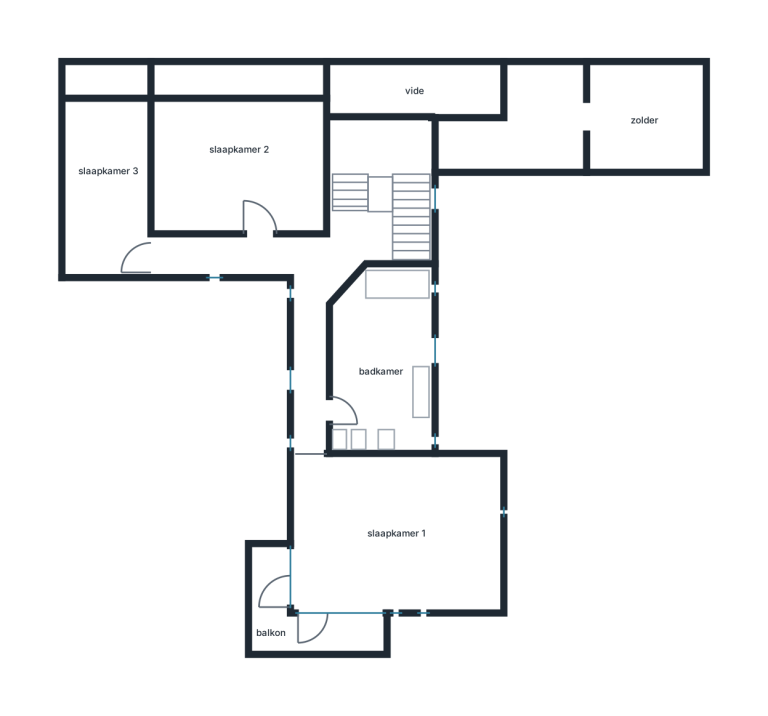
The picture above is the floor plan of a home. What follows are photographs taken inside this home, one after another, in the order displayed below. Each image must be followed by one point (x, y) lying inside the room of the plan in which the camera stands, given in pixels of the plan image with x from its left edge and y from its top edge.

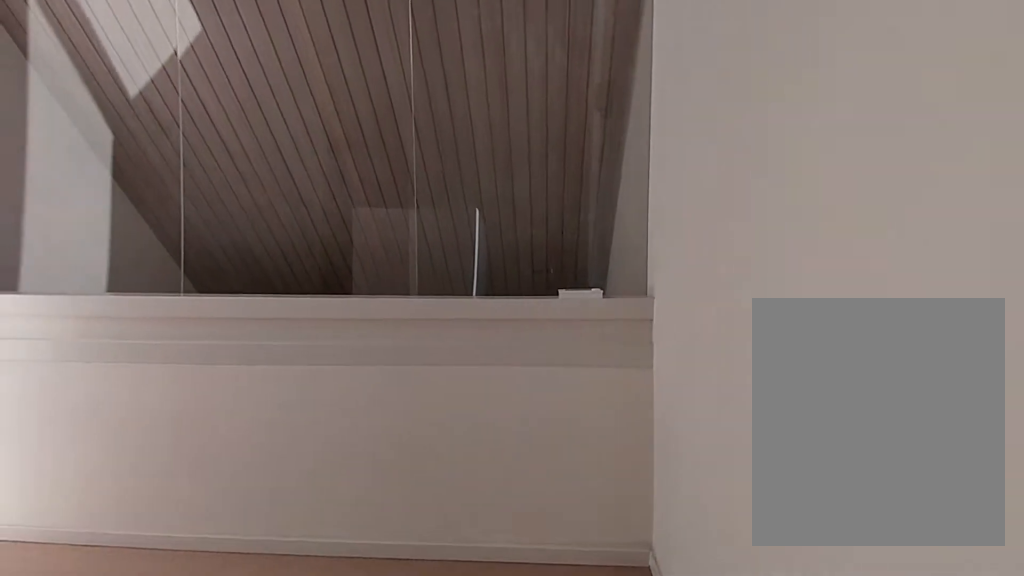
(320, 248)
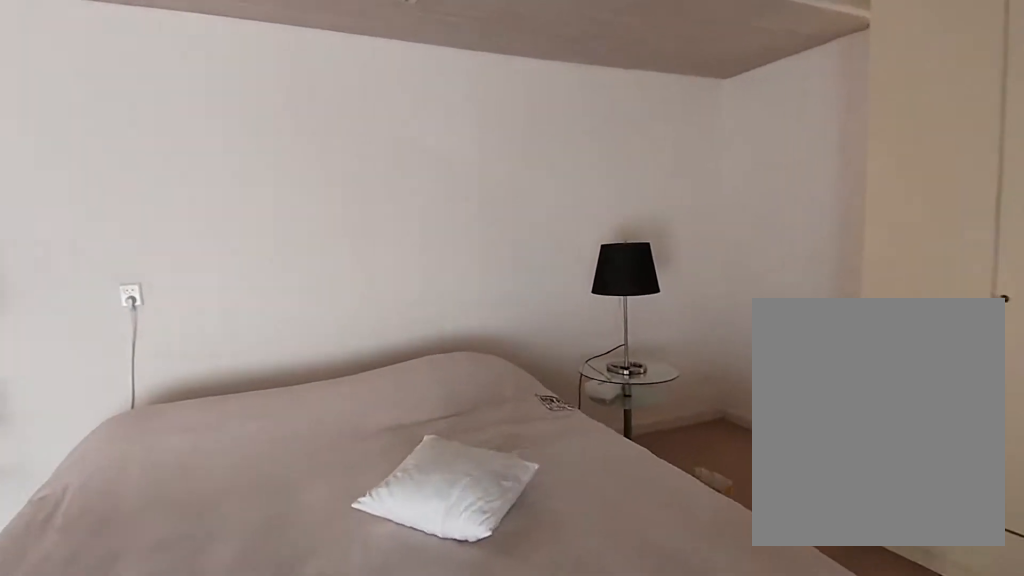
(396, 533)
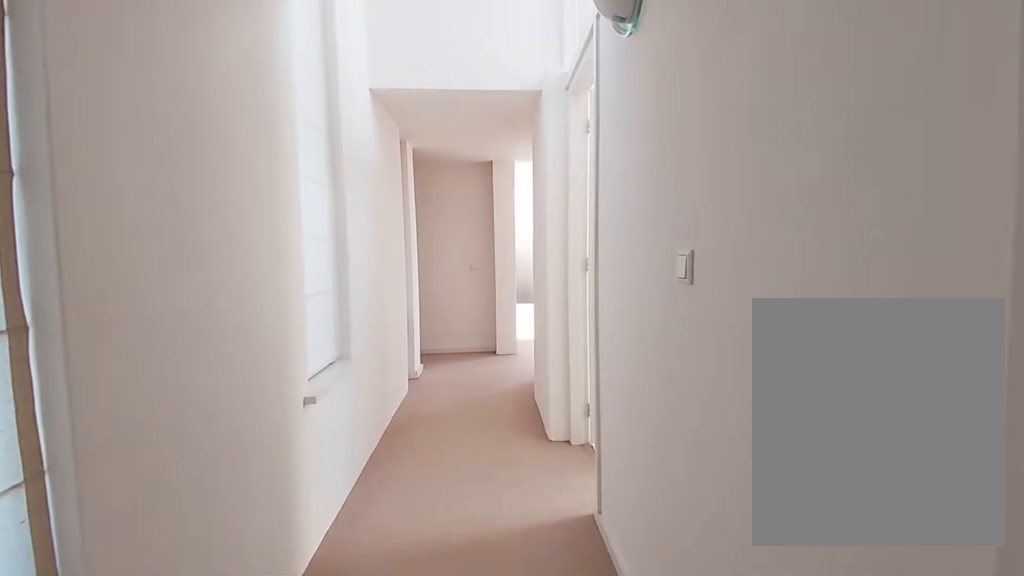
(320, 248)
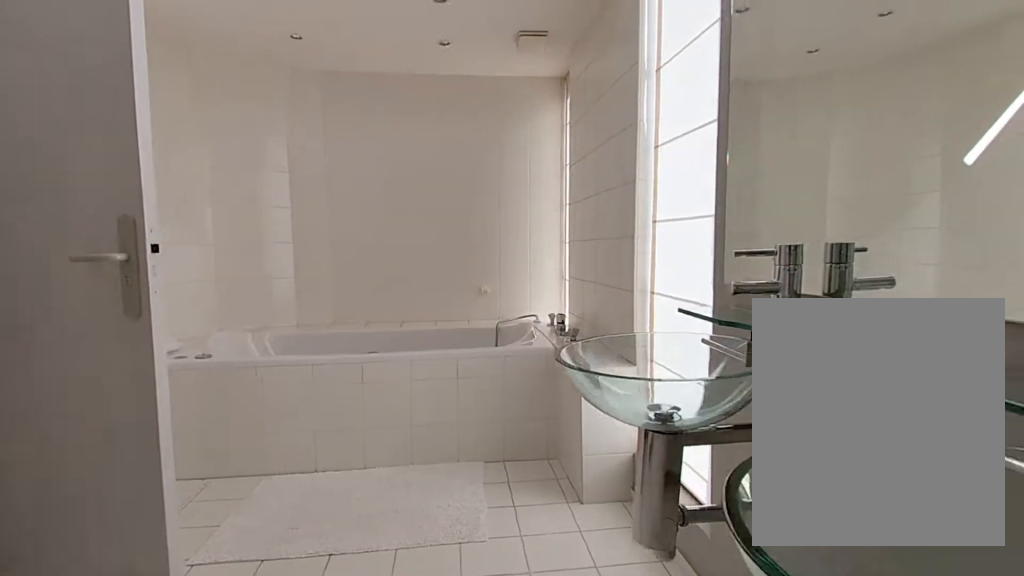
(382, 364)
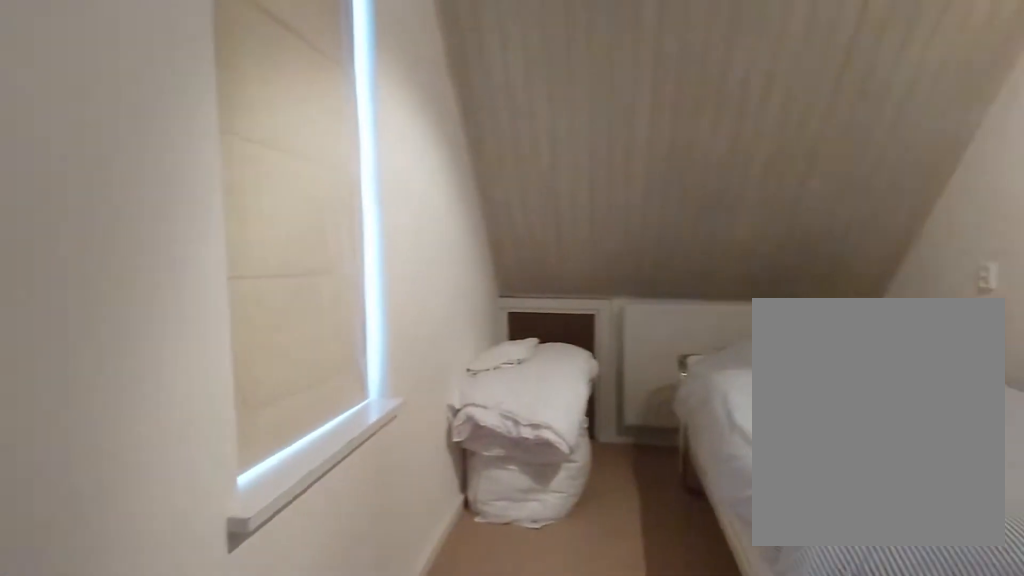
(108, 187)
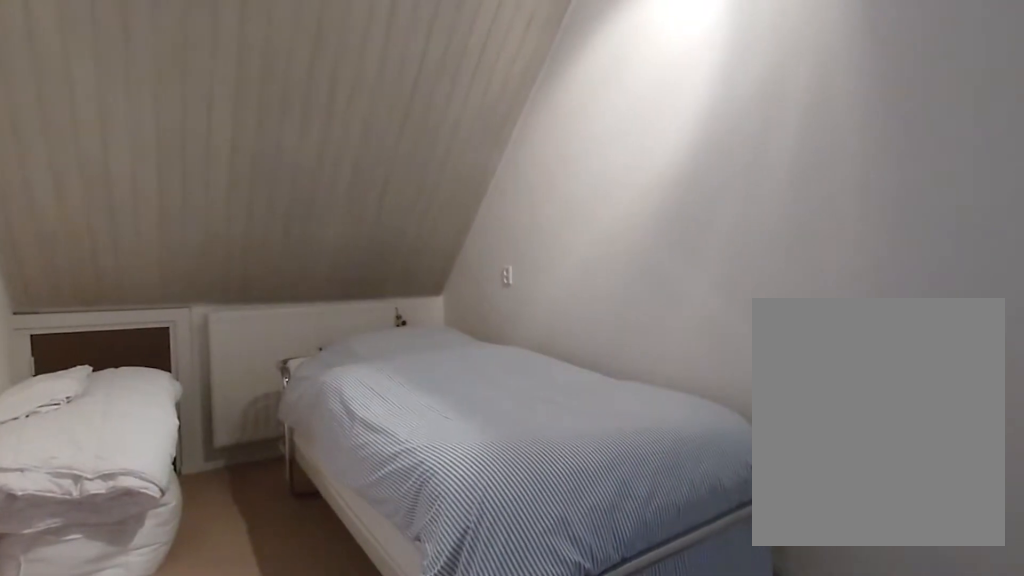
(108, 187)
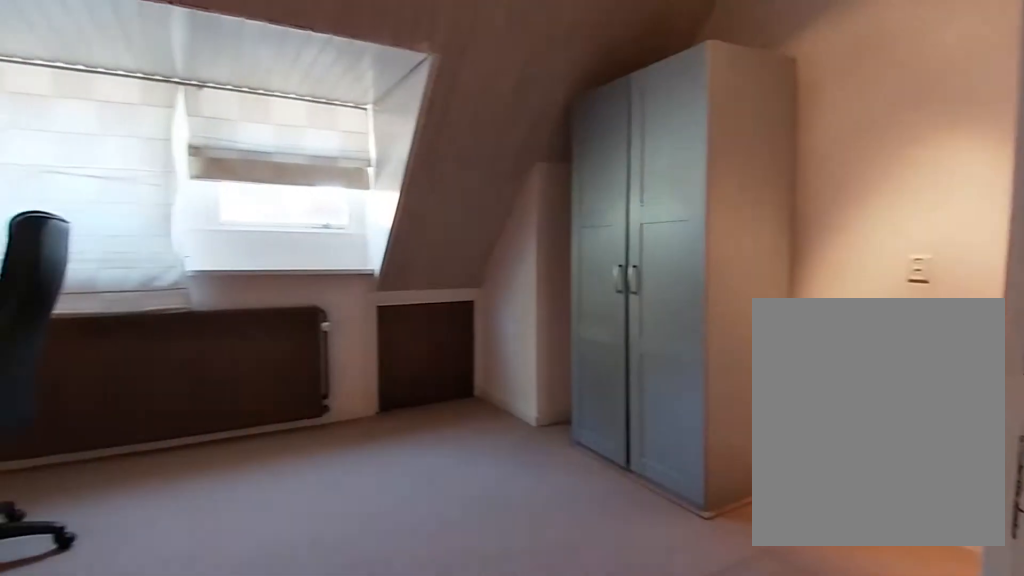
(236, 167)
